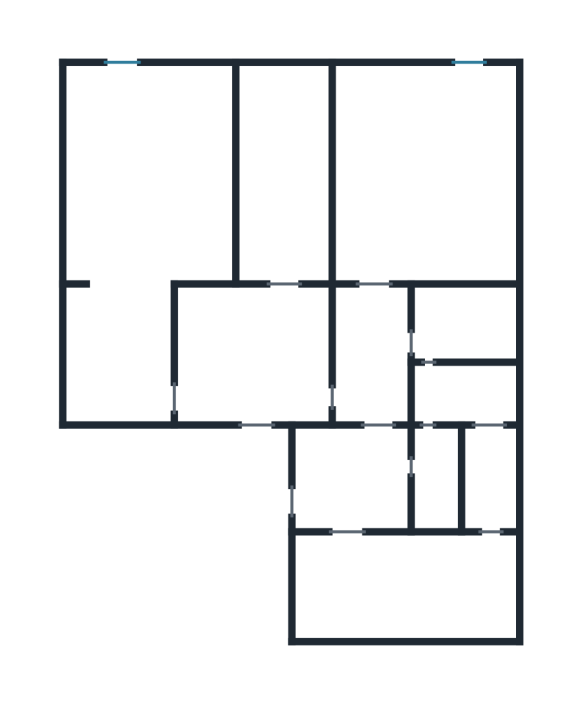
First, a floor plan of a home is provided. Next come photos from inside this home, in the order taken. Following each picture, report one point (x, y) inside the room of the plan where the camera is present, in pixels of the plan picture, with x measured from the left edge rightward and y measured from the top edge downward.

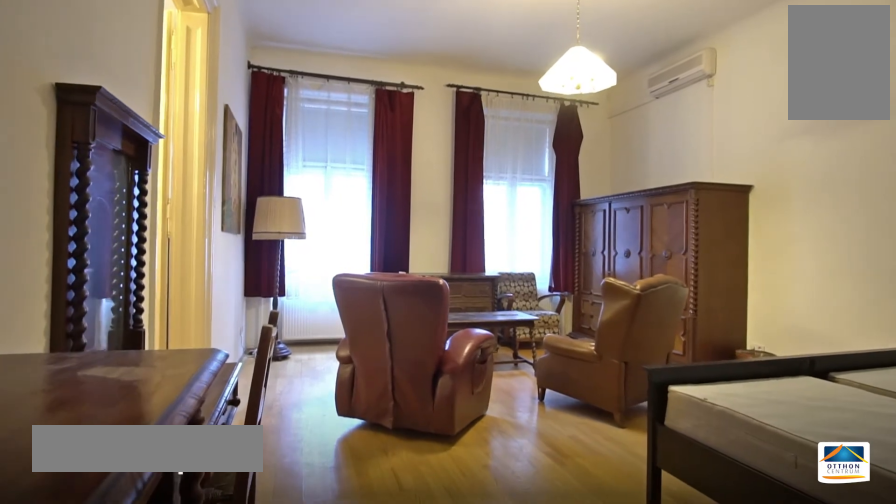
(435, 182)
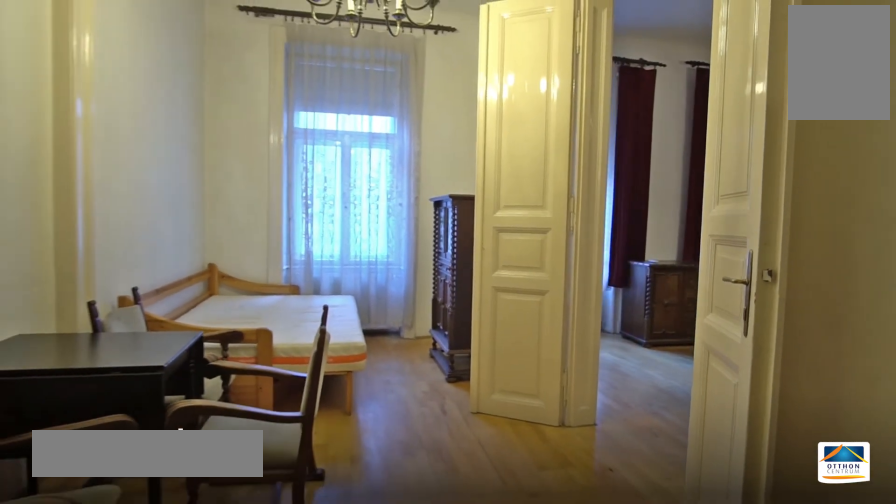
(290, 173)
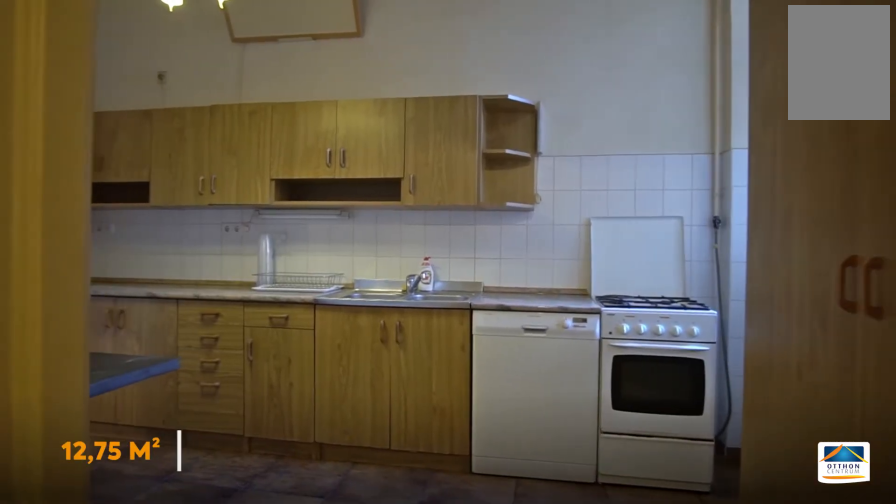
(402, 585)
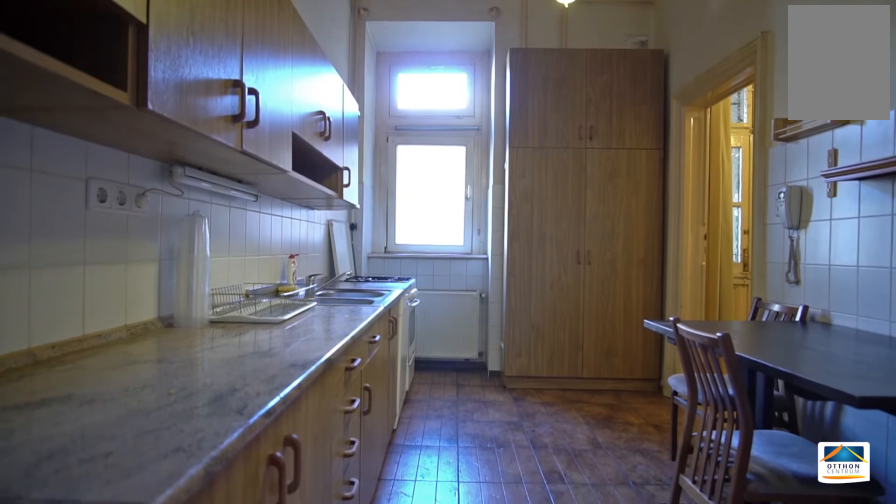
(402, 586)
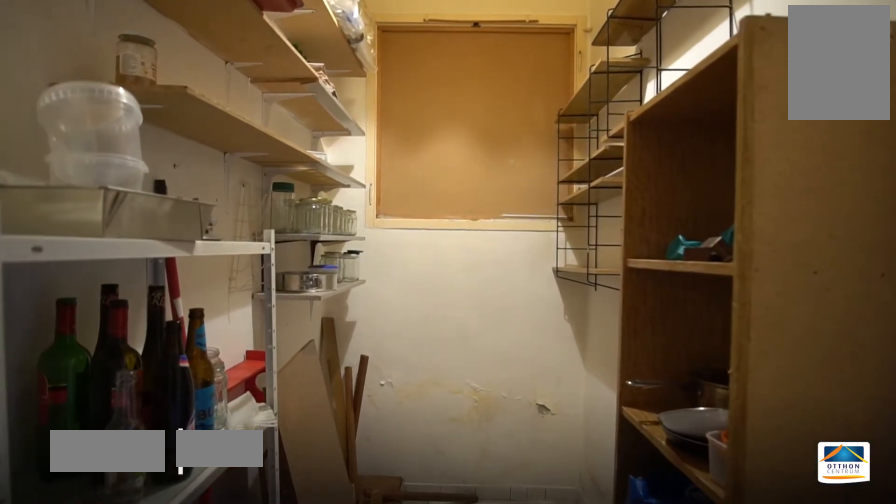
(488, 475)
